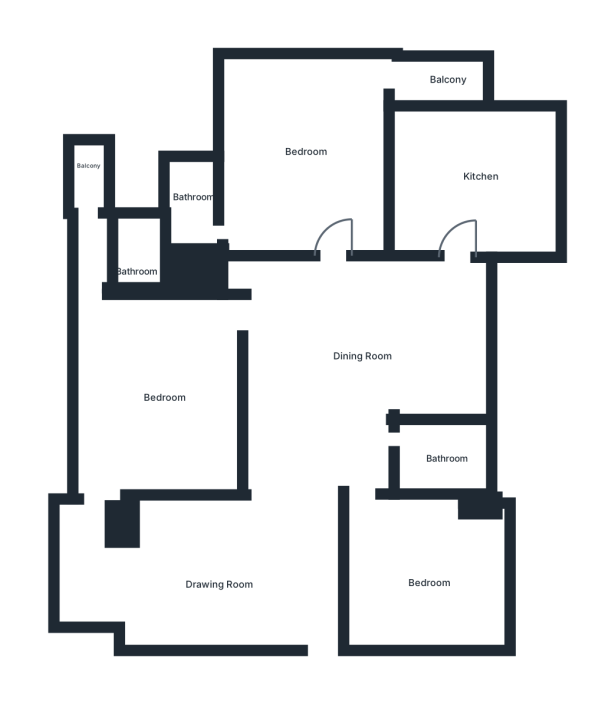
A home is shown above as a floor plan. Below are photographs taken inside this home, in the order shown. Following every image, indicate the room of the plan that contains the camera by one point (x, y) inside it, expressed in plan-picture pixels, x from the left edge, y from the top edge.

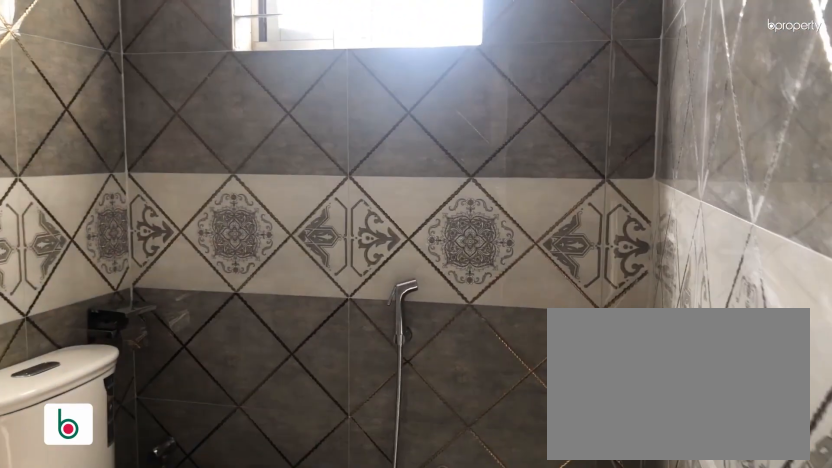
(191, 188)
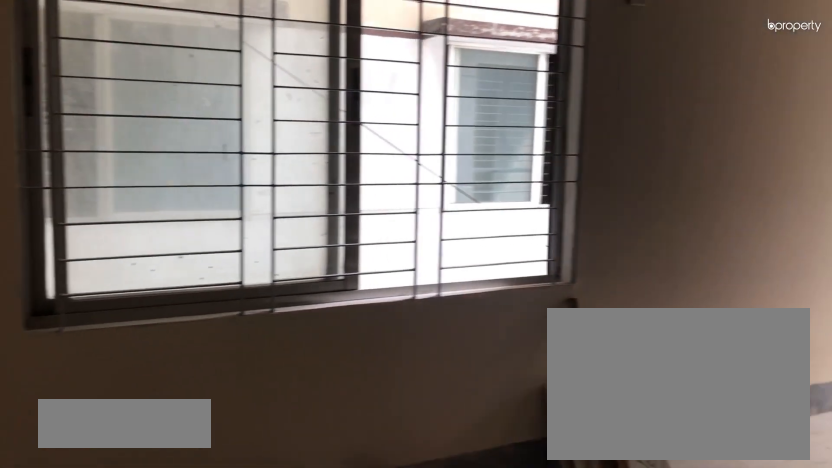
(151, 398)
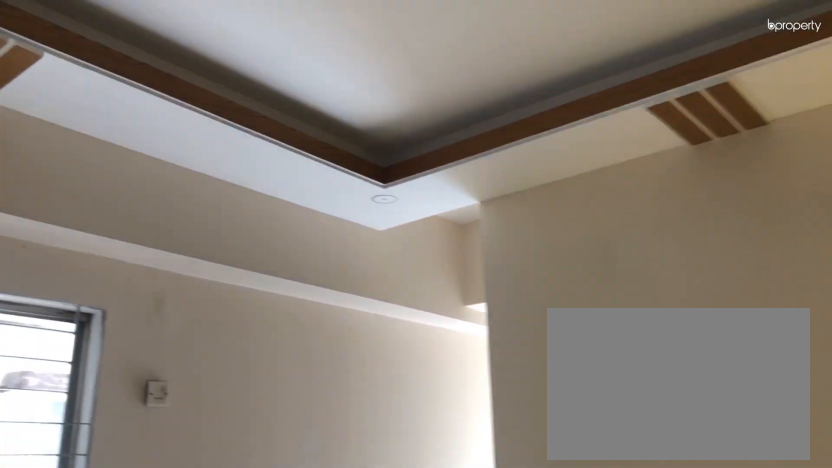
(151, 398)
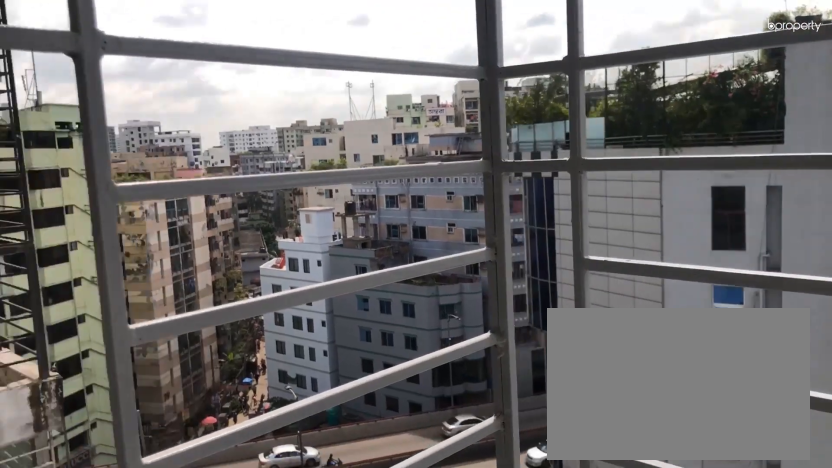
(90, 173)
